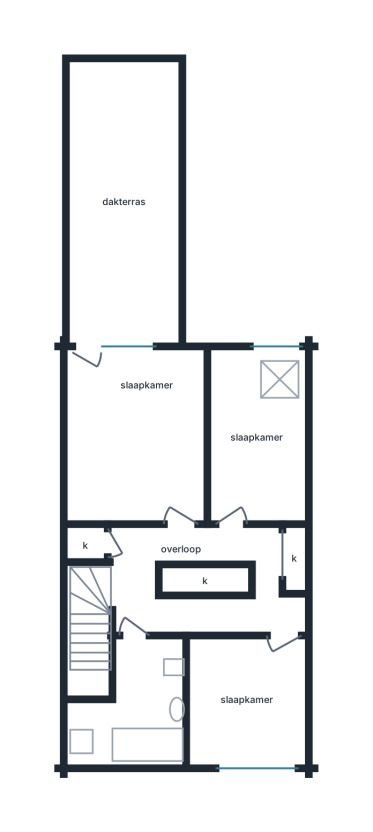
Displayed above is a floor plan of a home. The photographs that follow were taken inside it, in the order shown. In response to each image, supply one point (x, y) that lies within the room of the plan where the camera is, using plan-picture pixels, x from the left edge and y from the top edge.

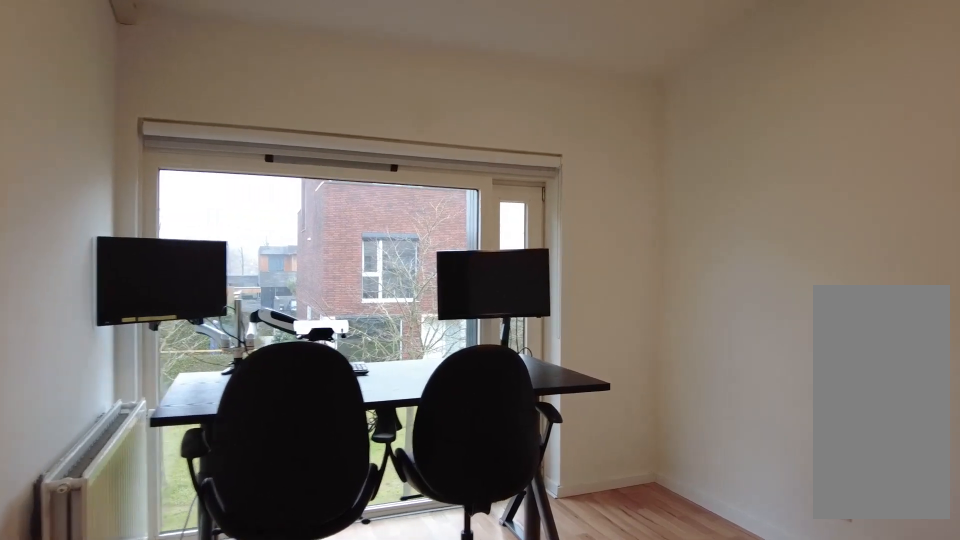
(244, 707)
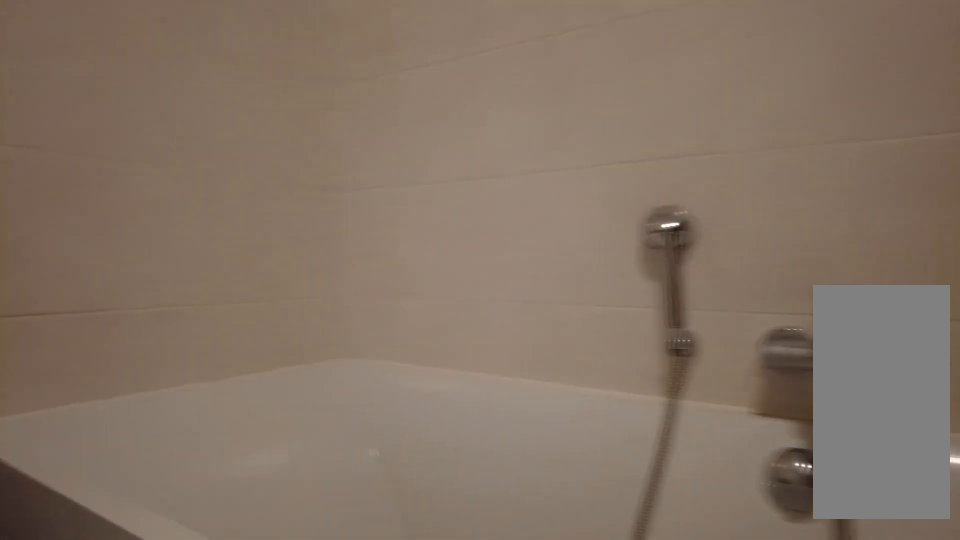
(135, 701)
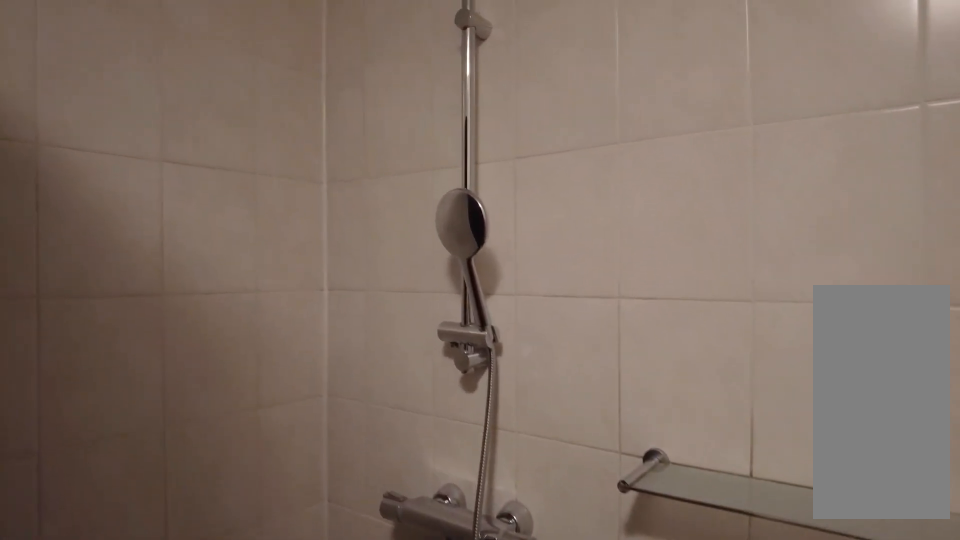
(135, 701)
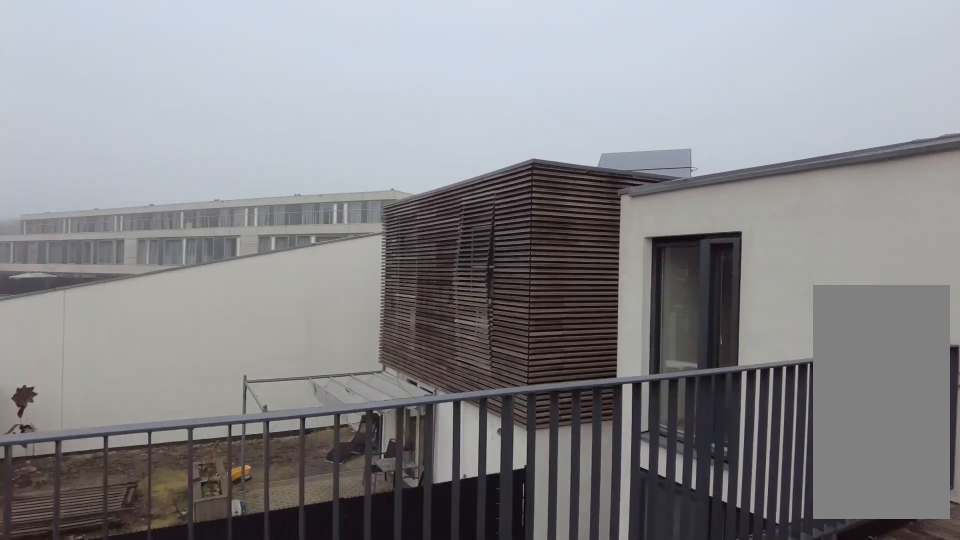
(124, 197)
